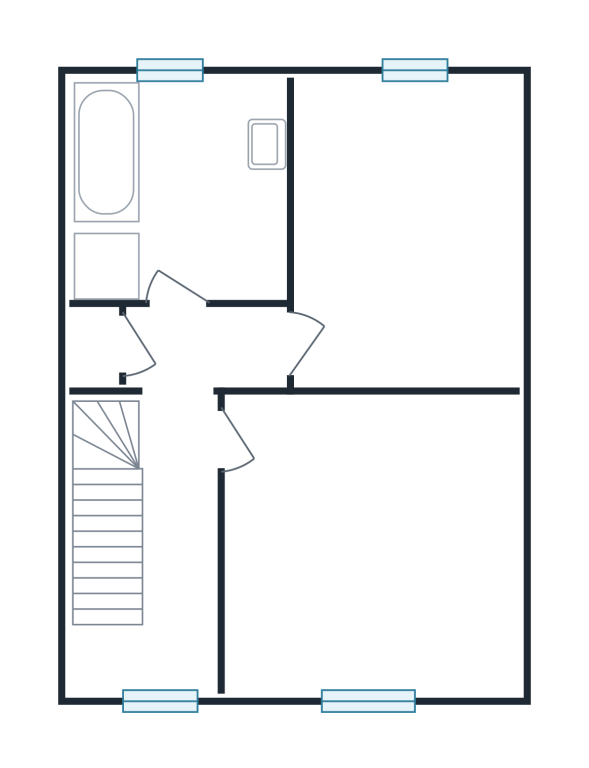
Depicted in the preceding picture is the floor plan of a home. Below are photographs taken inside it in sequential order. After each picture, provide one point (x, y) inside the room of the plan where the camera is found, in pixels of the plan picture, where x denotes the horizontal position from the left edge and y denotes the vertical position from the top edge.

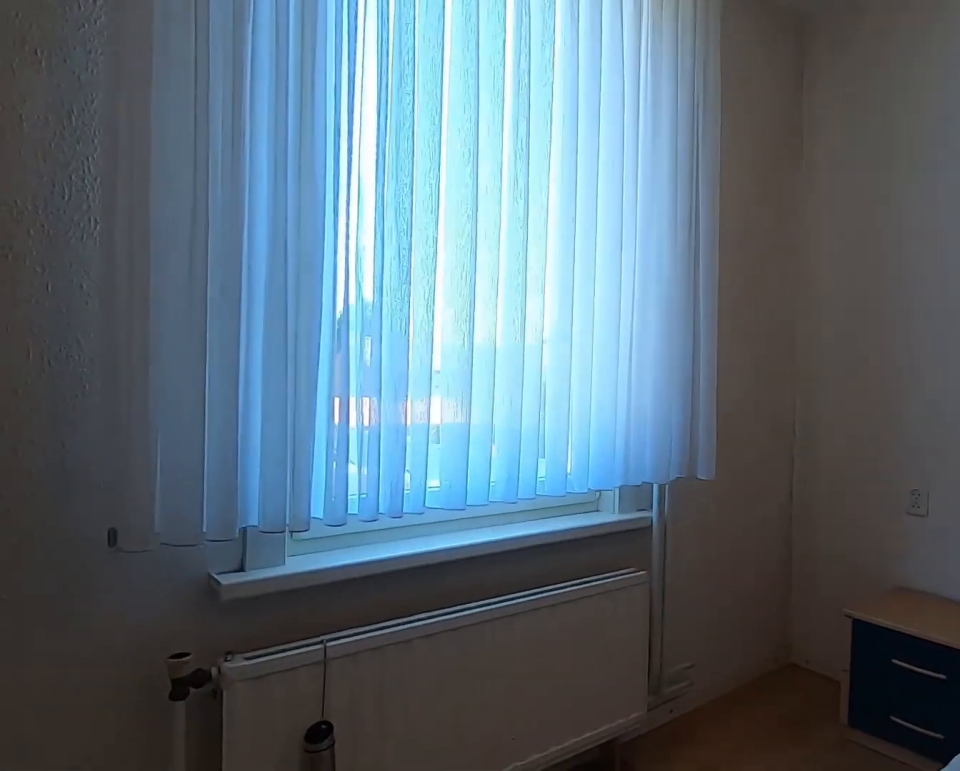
(404, 135)
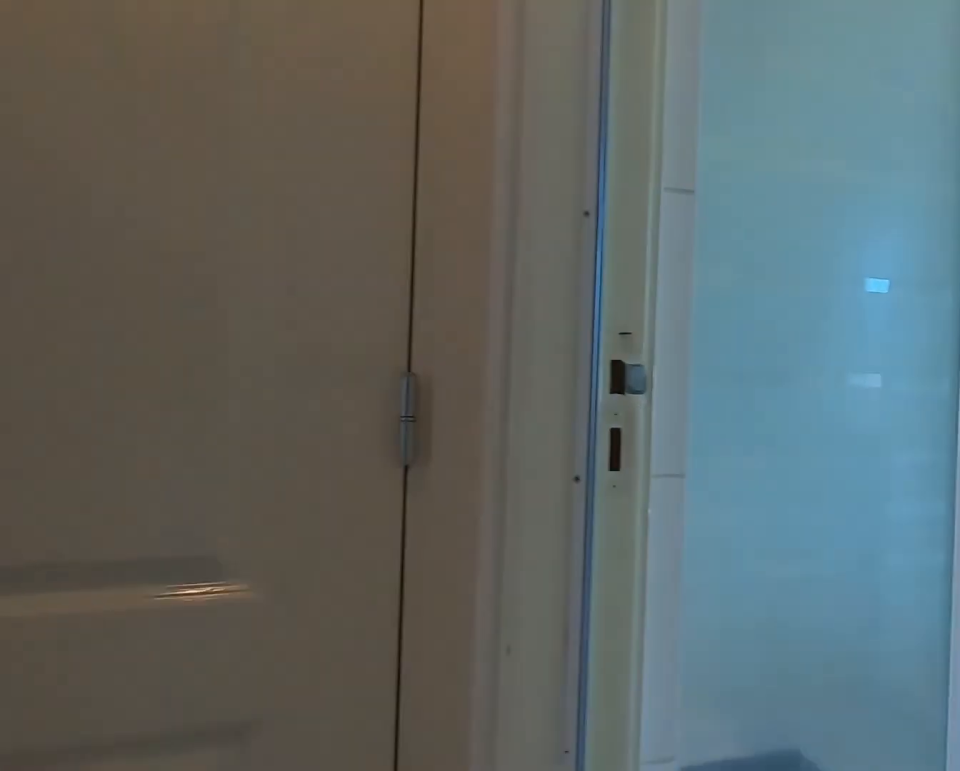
(179, 490)
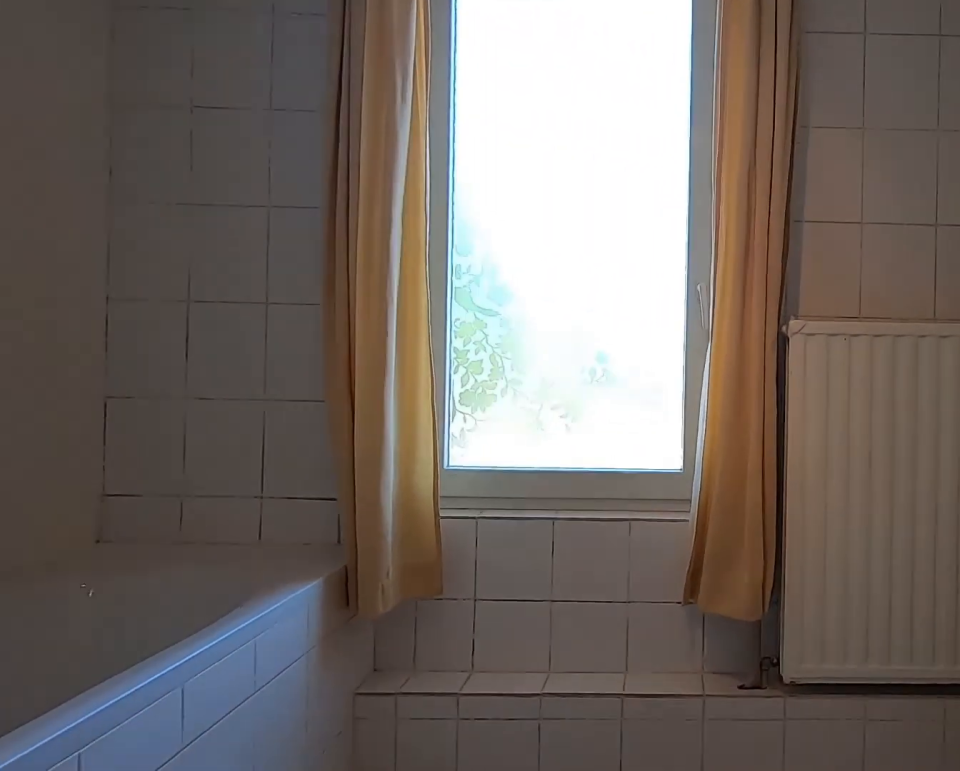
(179, 189)
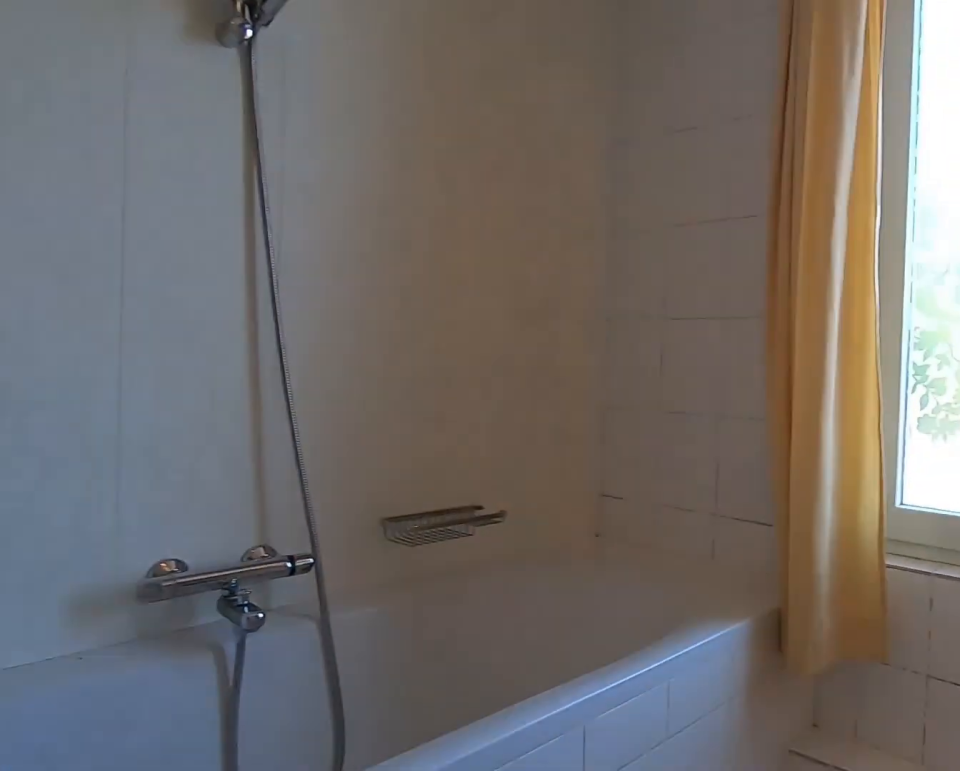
(179, 189)
